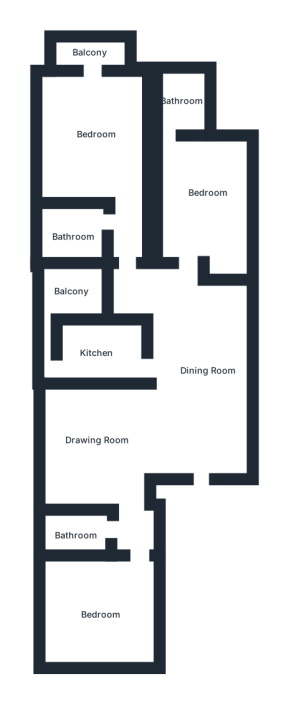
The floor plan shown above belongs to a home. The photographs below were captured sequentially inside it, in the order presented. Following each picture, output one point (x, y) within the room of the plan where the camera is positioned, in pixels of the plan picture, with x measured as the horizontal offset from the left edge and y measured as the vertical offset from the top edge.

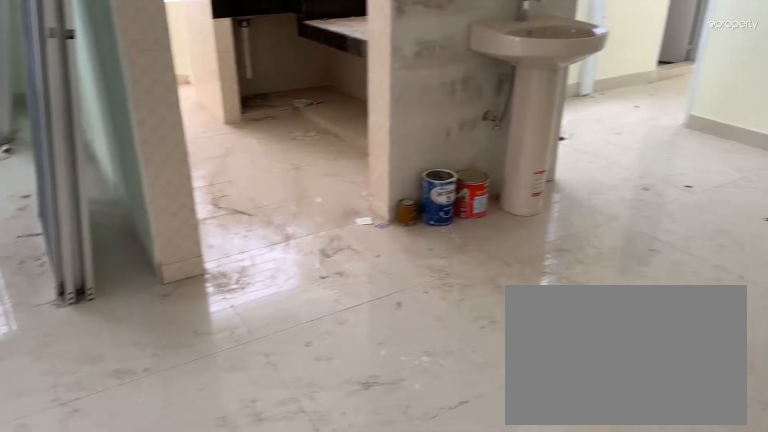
(198, 360)
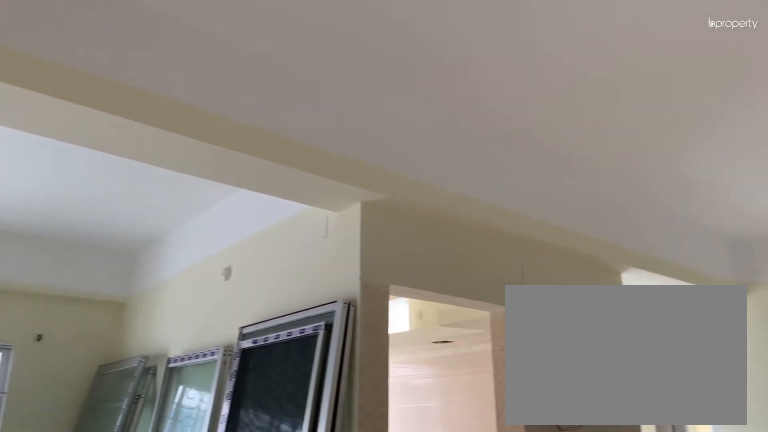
(198, 360)
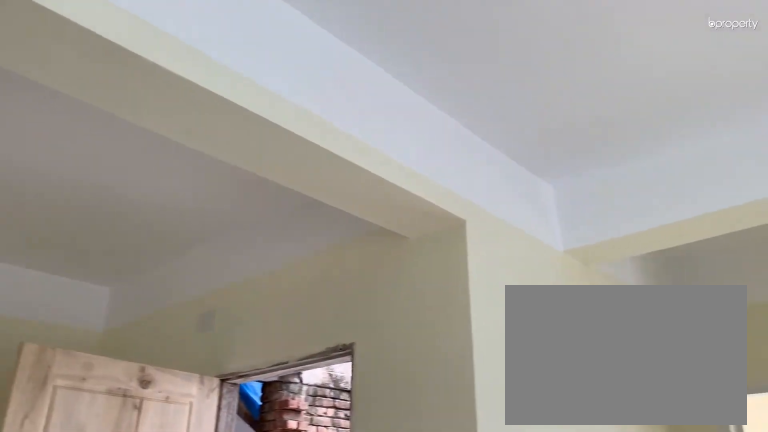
(91, 435)
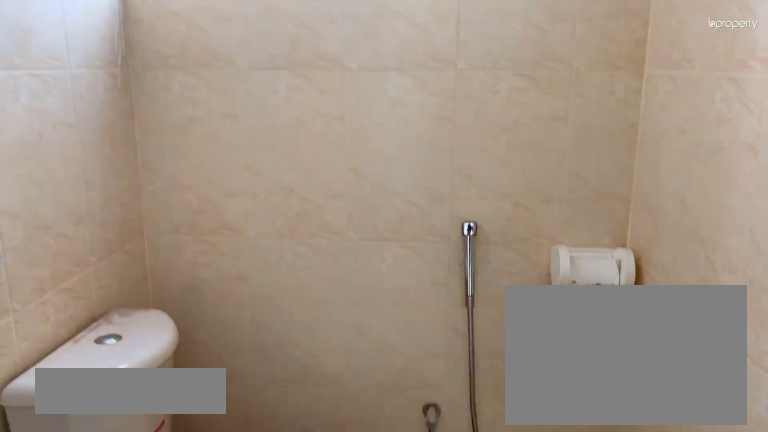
(81, 529)
